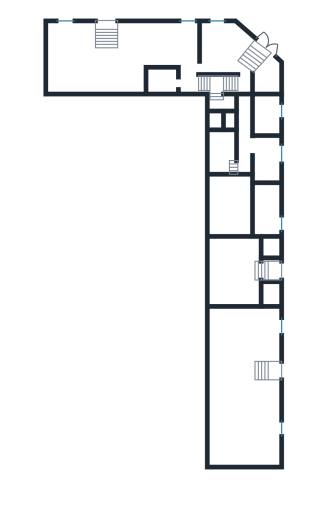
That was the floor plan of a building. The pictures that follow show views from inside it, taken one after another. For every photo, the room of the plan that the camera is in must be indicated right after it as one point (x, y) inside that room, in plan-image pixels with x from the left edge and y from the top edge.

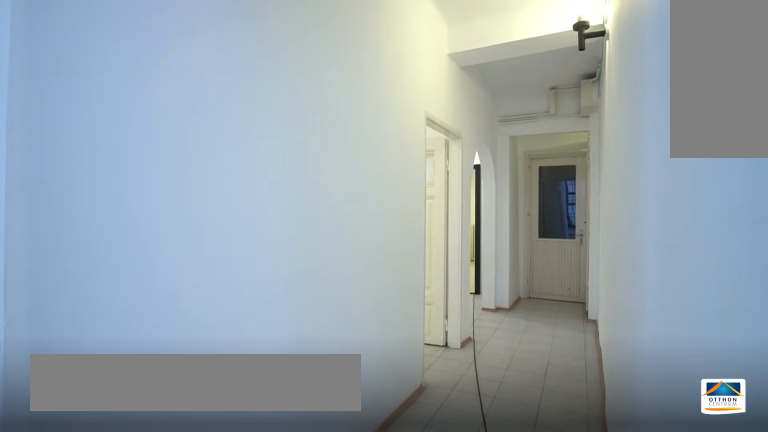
(242, 139)
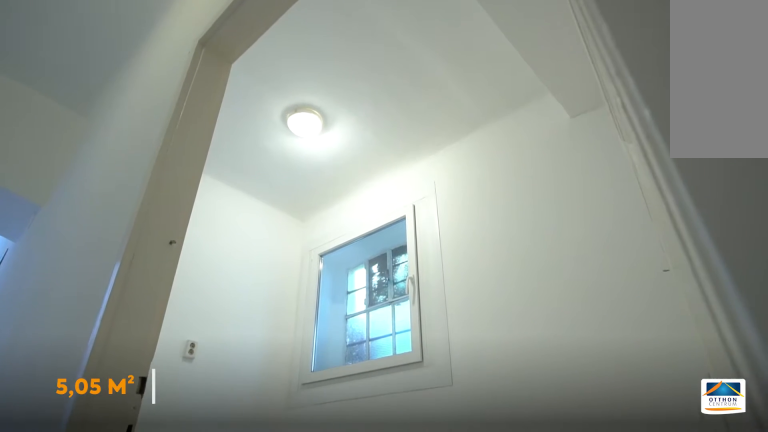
(265, 153)
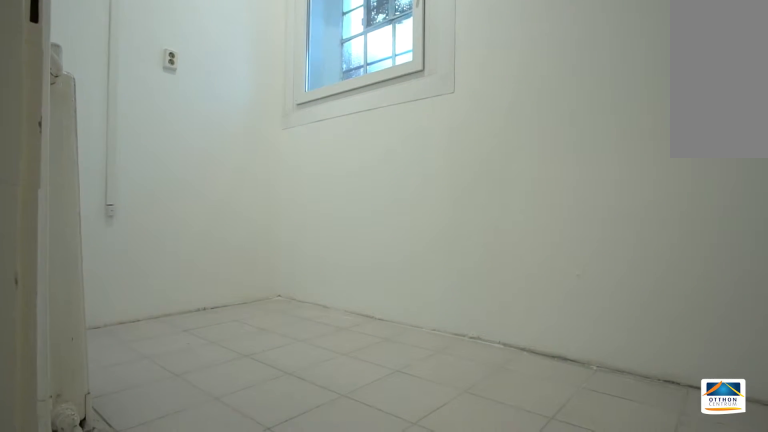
(265, 153)
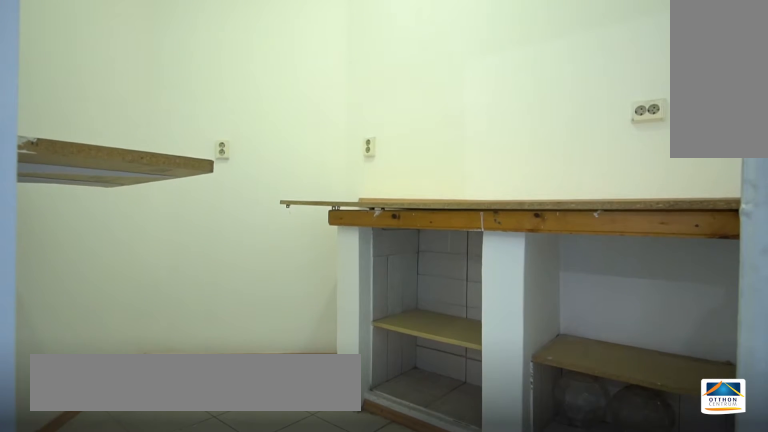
(267, 114)
